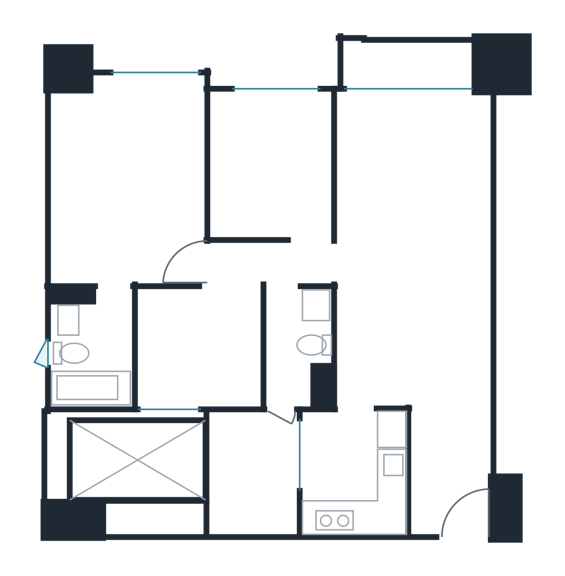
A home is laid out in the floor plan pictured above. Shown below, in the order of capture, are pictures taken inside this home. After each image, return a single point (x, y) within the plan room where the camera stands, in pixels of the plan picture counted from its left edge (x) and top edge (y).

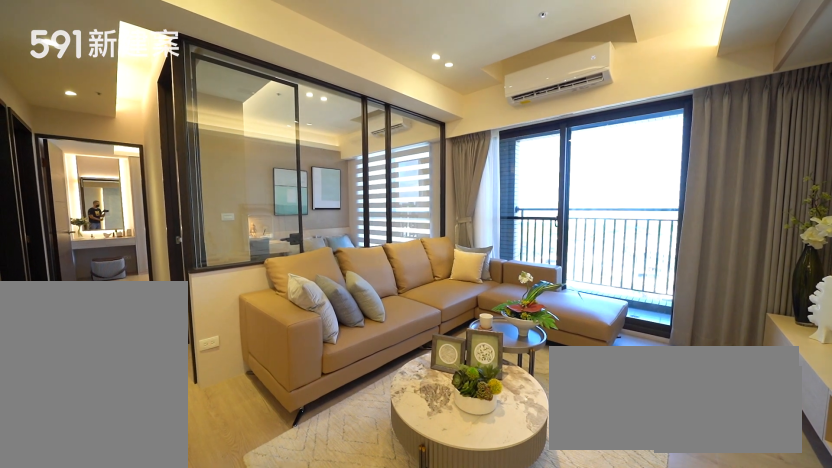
(412, 160)
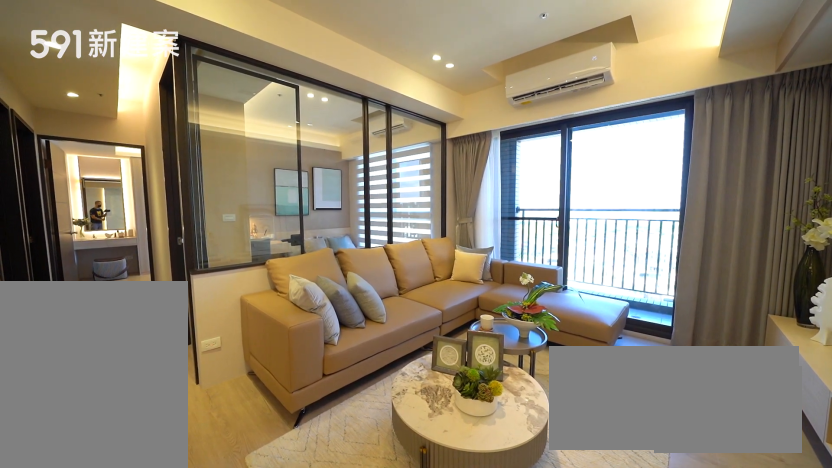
(412, 160)
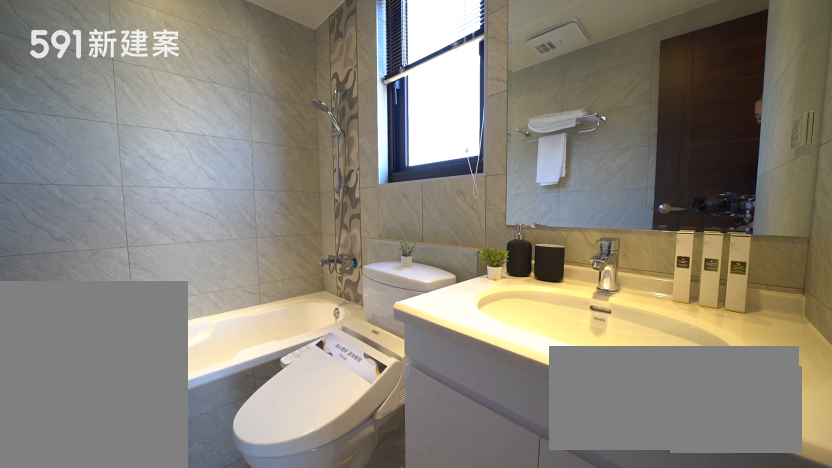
(90, 348)
